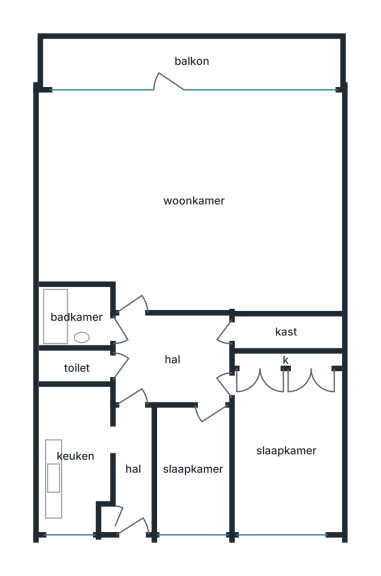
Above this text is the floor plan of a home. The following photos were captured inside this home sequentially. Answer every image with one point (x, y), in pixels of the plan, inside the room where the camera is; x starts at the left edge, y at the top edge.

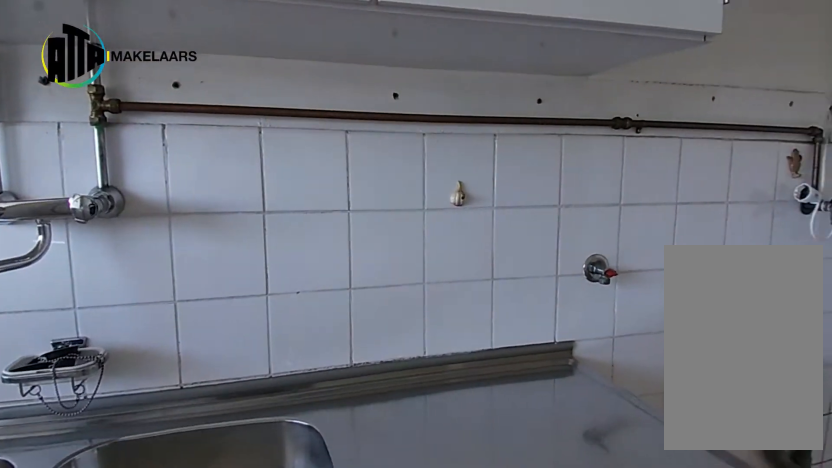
(75, 455)
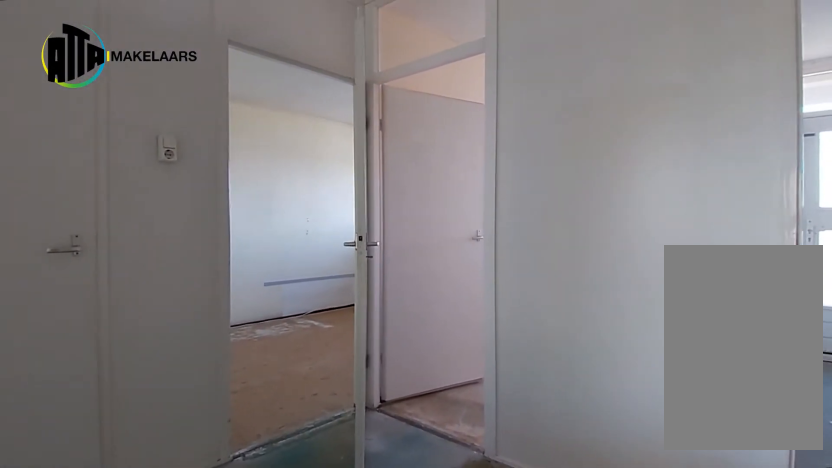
(173, 358)
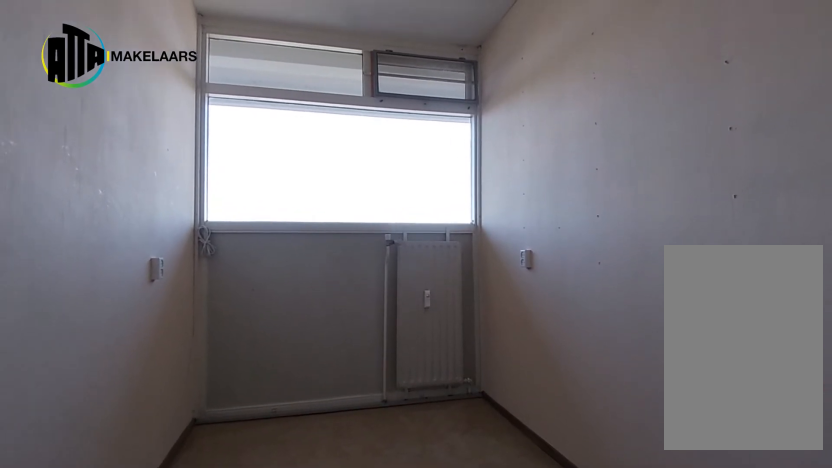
(192, 468)
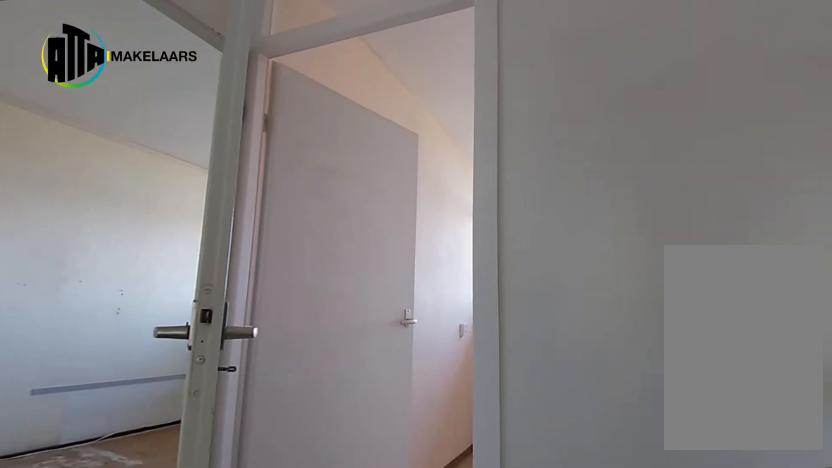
(172, 358)
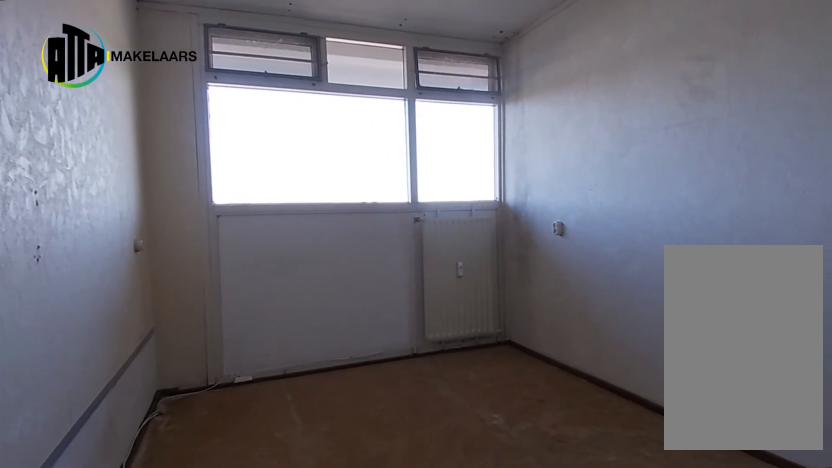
(286, 449)
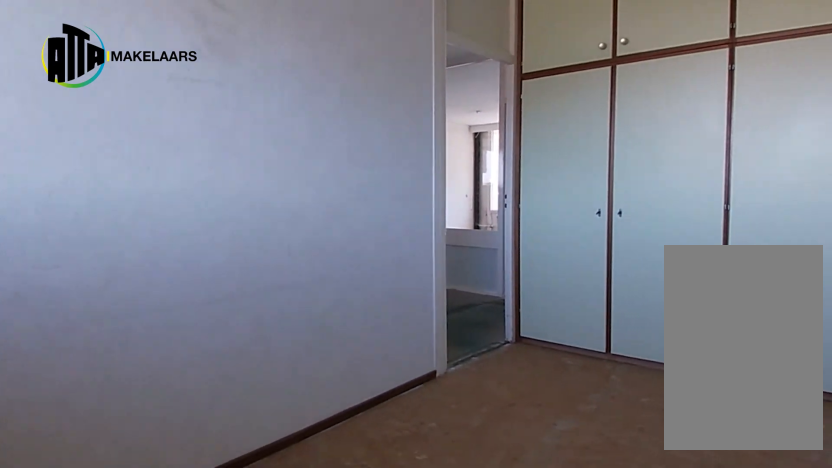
(286, 449)
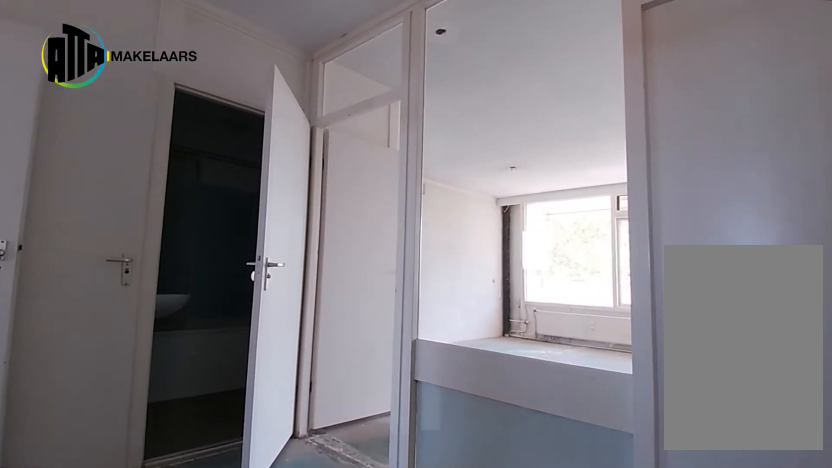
(173, 358)
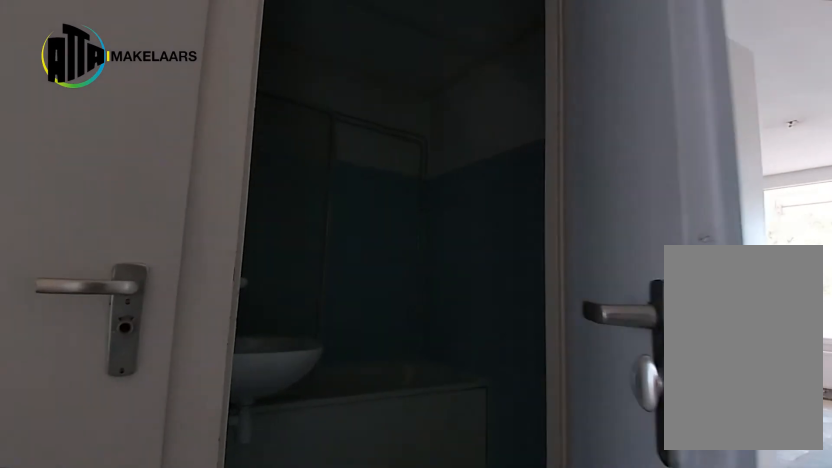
(173, 358)
